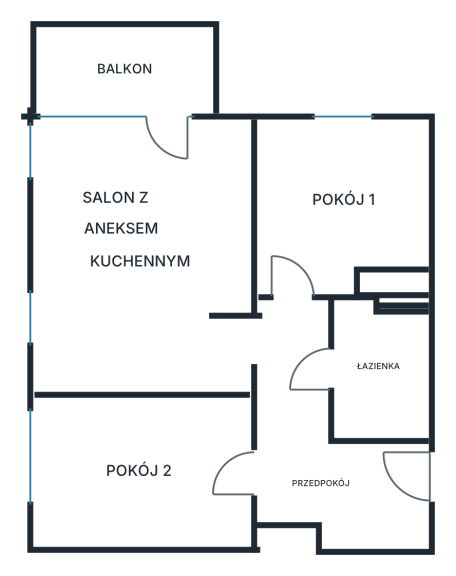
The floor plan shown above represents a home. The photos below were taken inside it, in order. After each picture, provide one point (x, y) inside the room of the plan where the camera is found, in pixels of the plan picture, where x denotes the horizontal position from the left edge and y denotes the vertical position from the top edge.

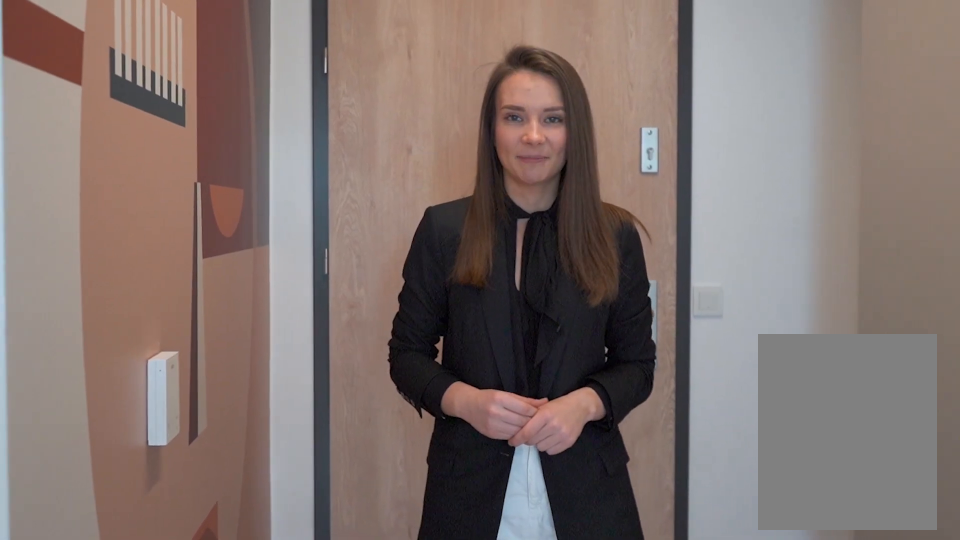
(322, 446)
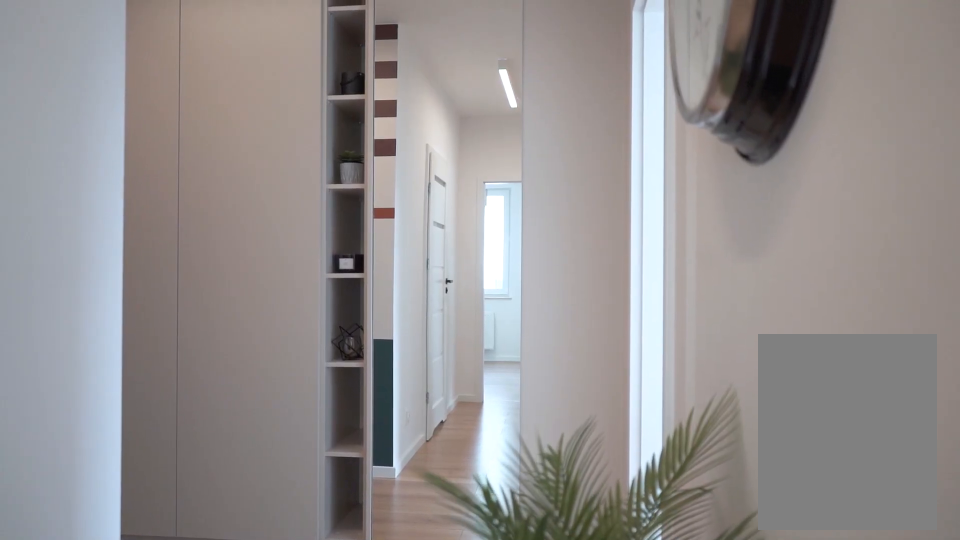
(322, 446)
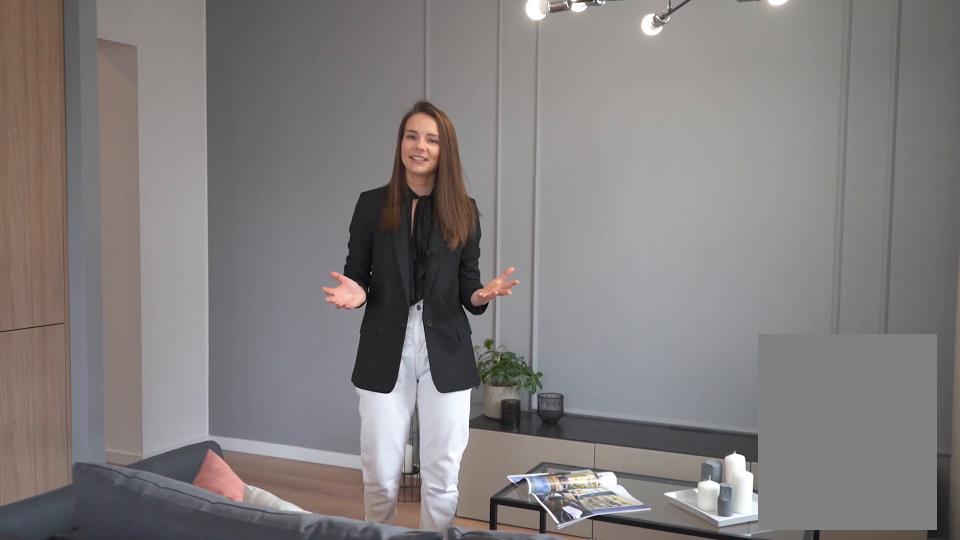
(141, 257)
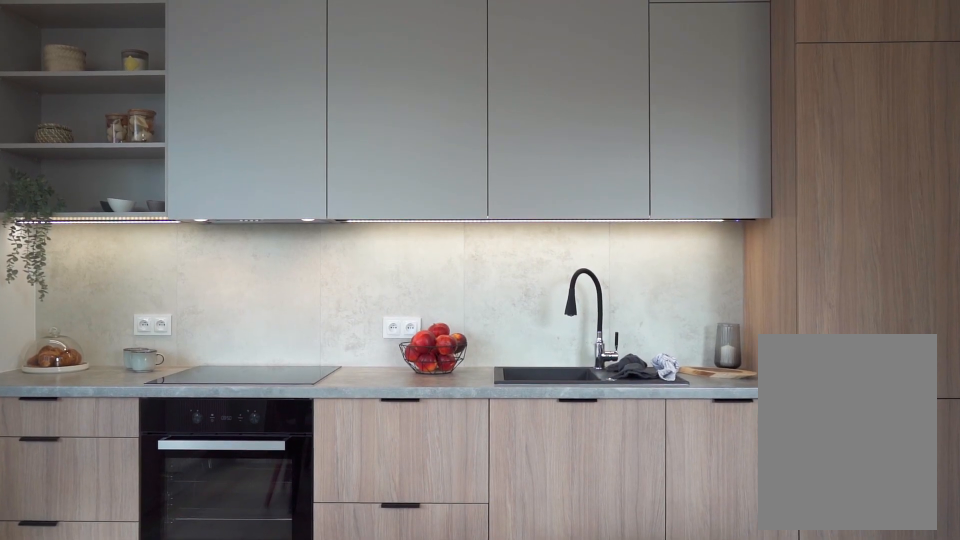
(141, 257)
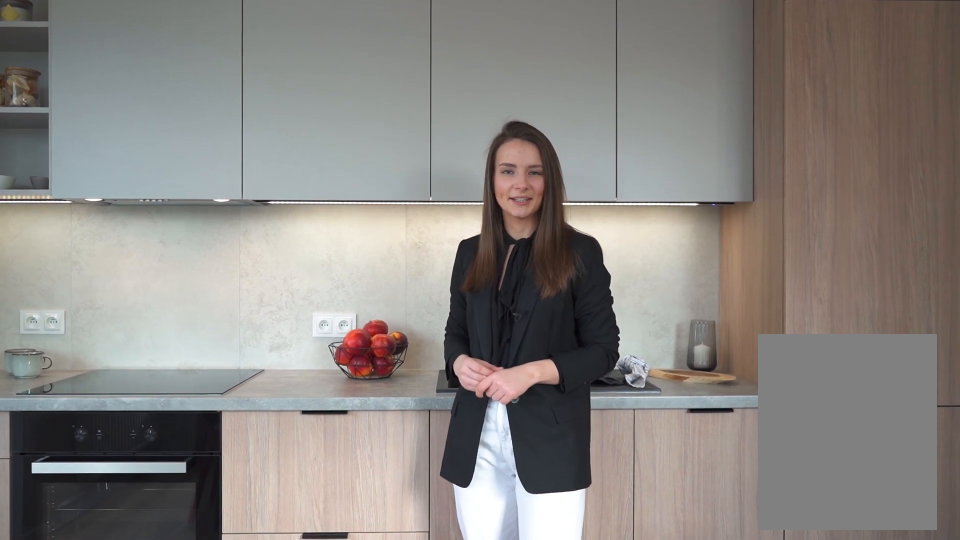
(145, 257)
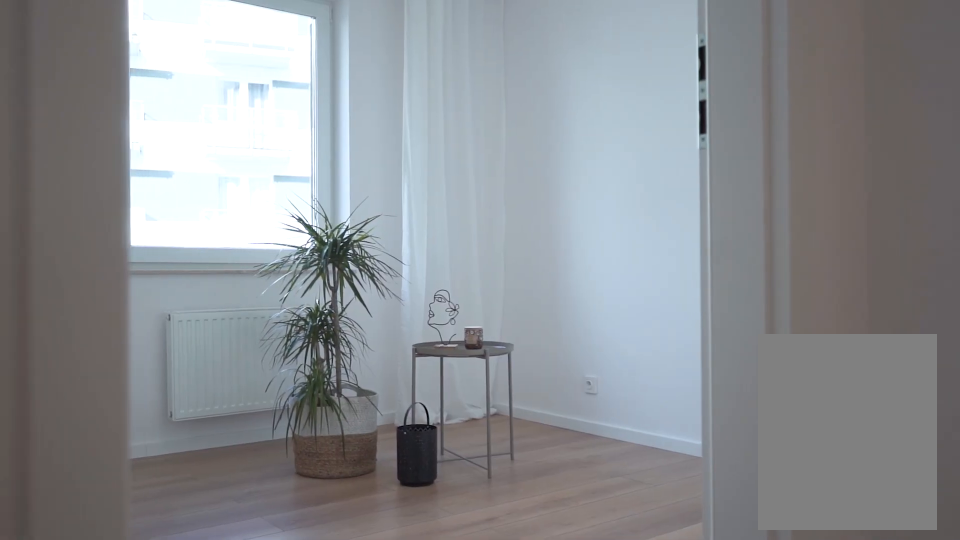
(344, 205)
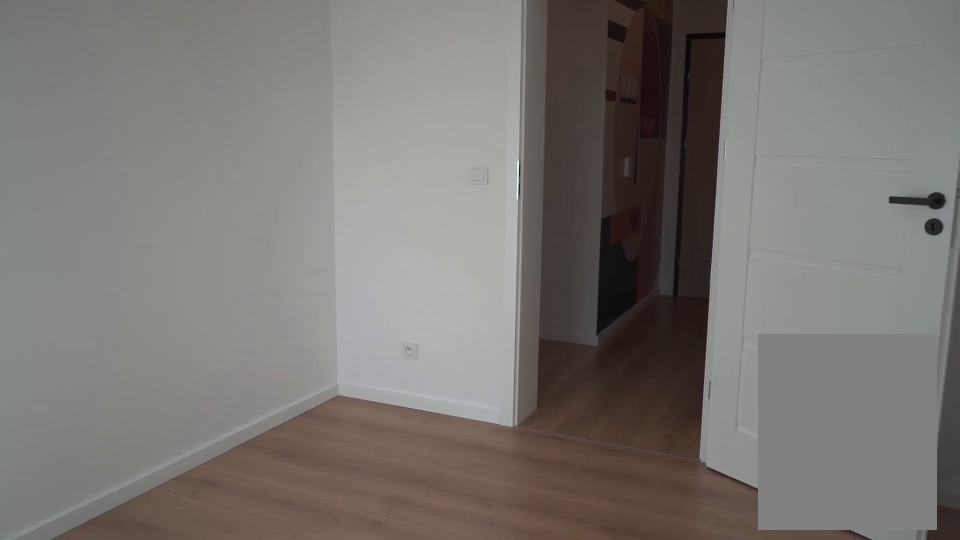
(138, 469)
